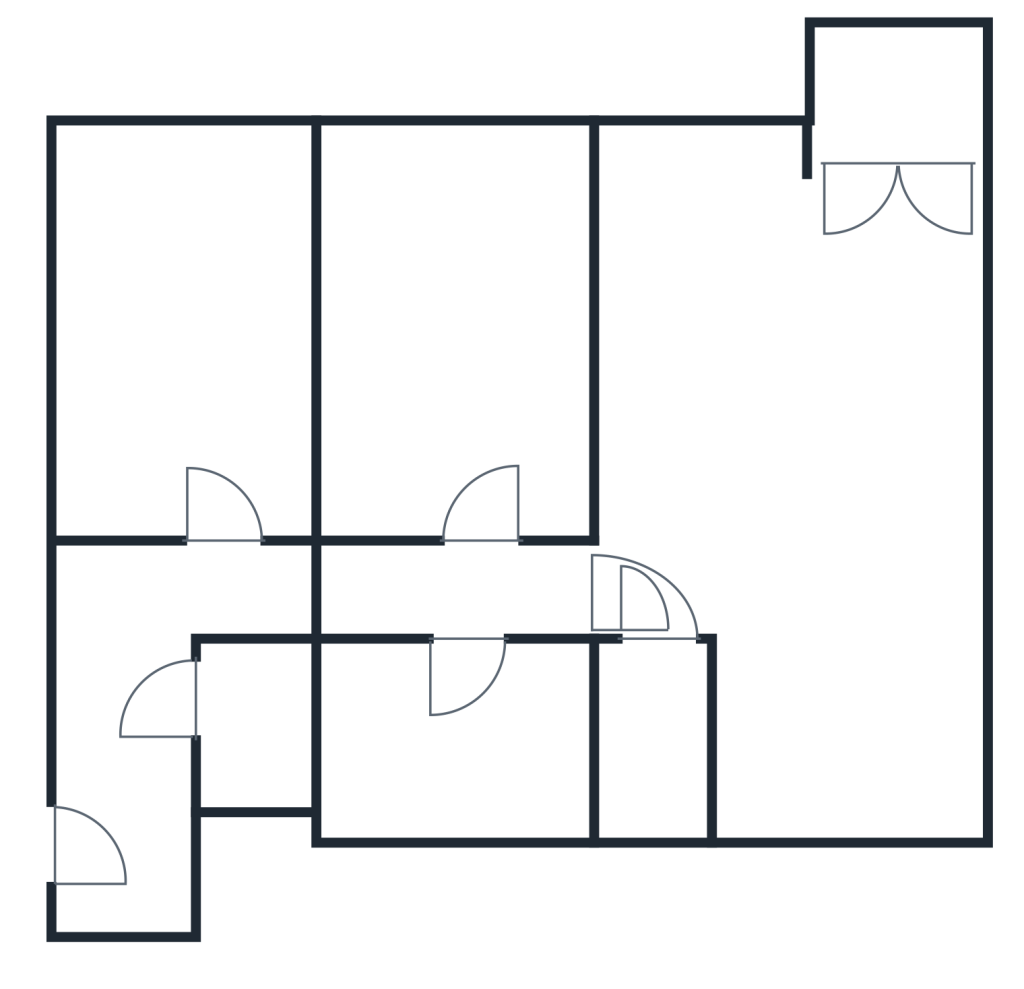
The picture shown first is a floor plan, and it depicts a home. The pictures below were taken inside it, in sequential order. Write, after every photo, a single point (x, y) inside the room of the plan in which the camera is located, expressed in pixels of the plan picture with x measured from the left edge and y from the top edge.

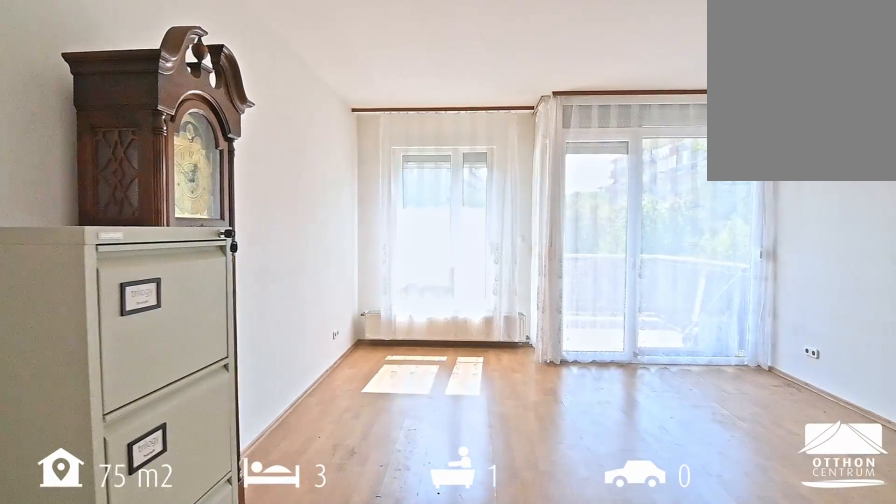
(797, 444)
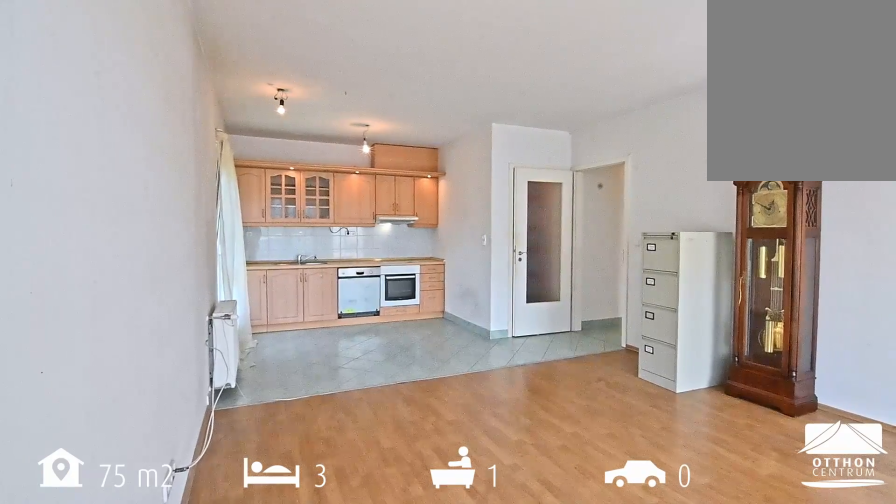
(797, 444)
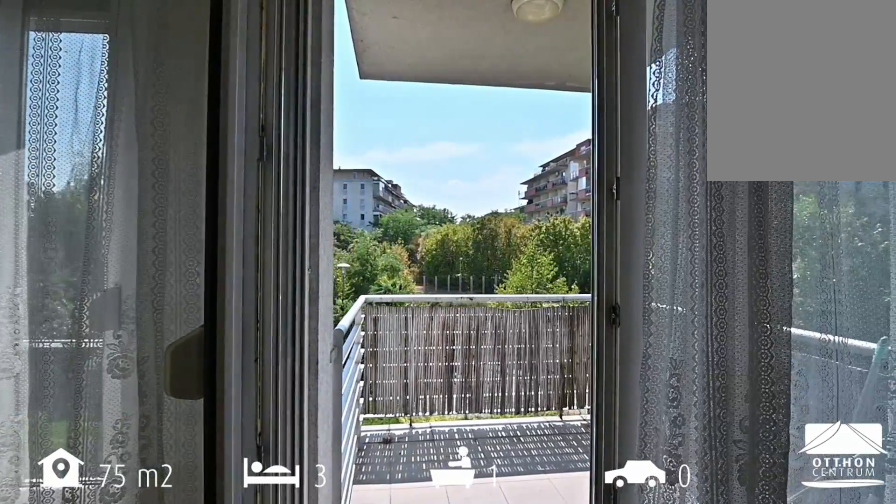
(901, 83)
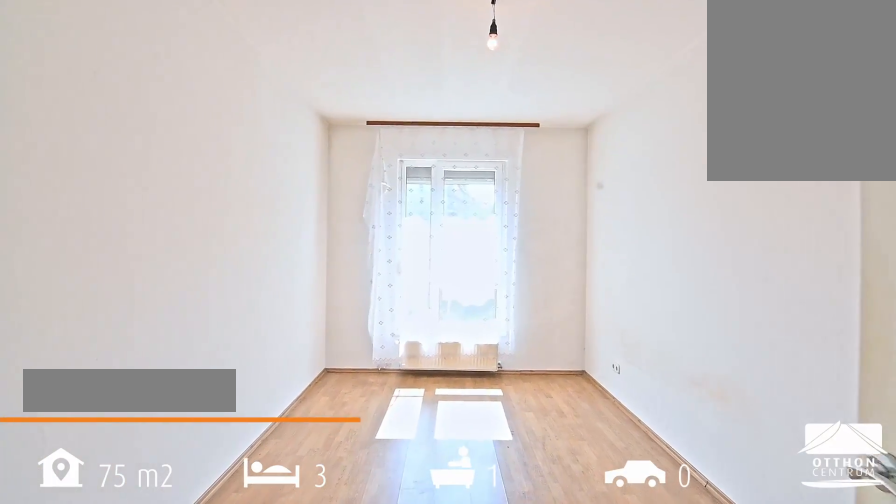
(443, 331)
